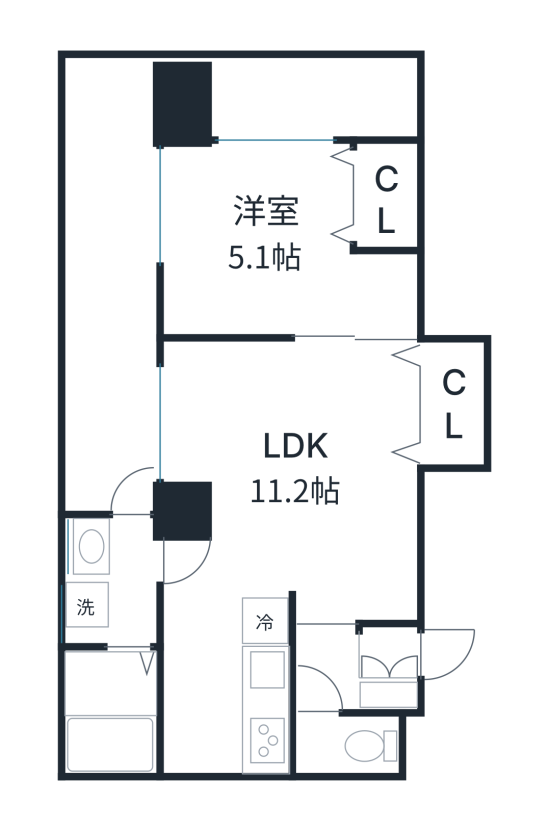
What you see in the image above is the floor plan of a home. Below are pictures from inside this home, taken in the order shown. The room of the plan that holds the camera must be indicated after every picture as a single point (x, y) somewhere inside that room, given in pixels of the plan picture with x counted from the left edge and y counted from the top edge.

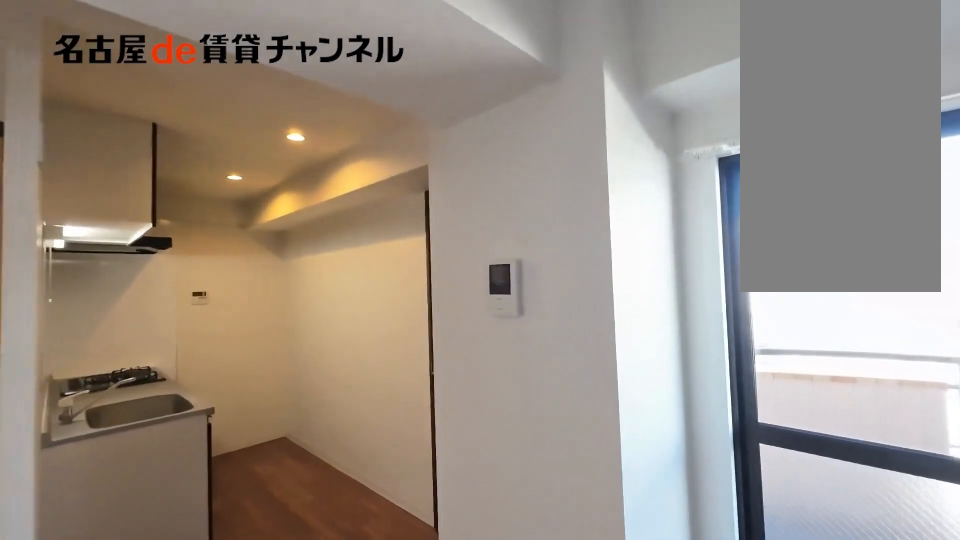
(290, 516)
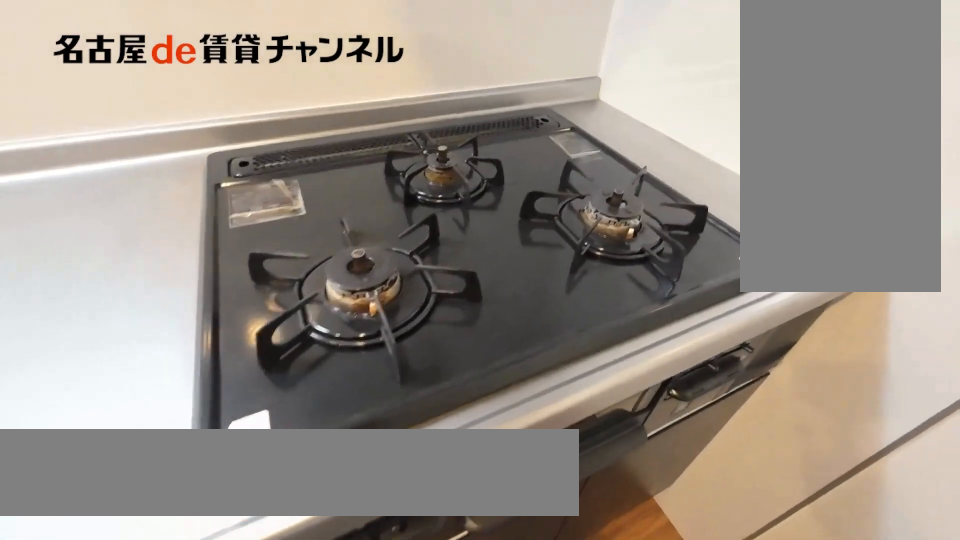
(268, 681)
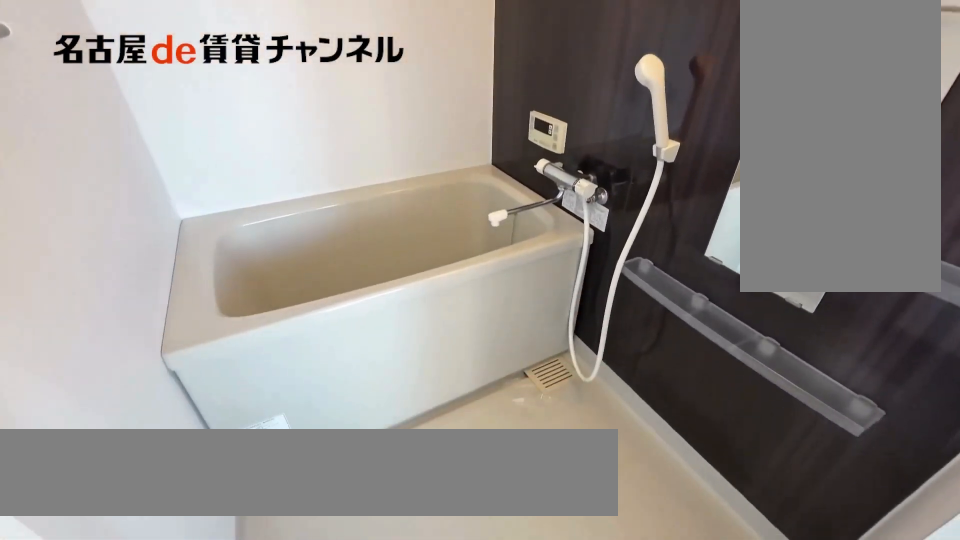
(114, 708)
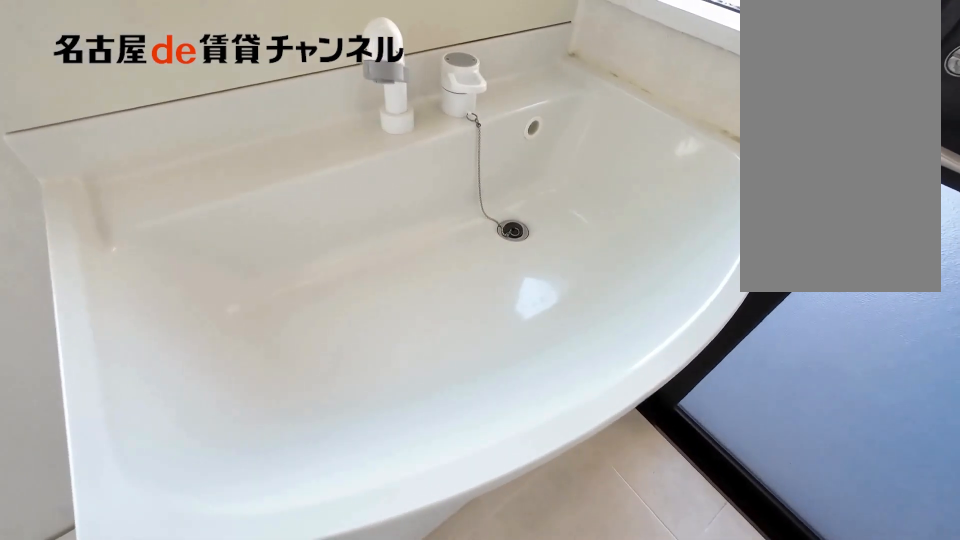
(114, 579)
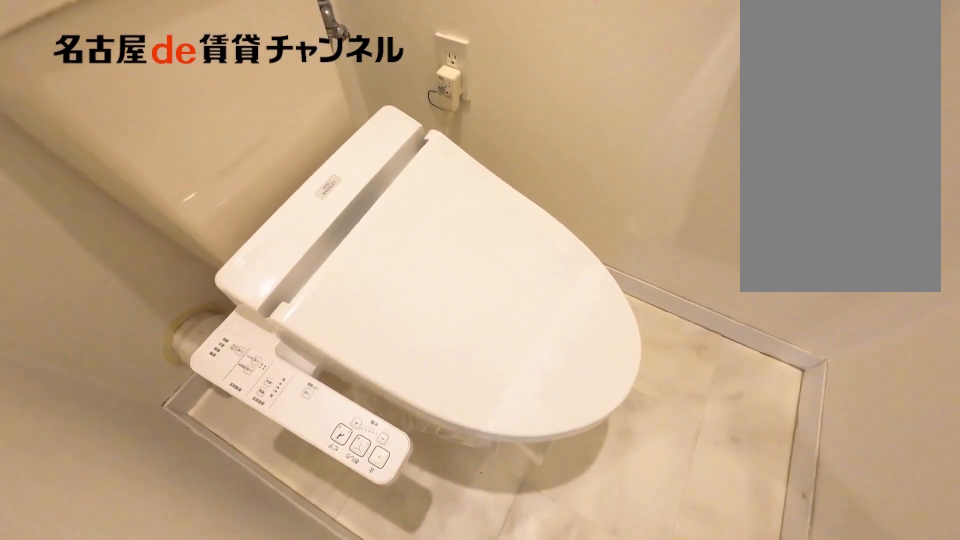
(350, 741)
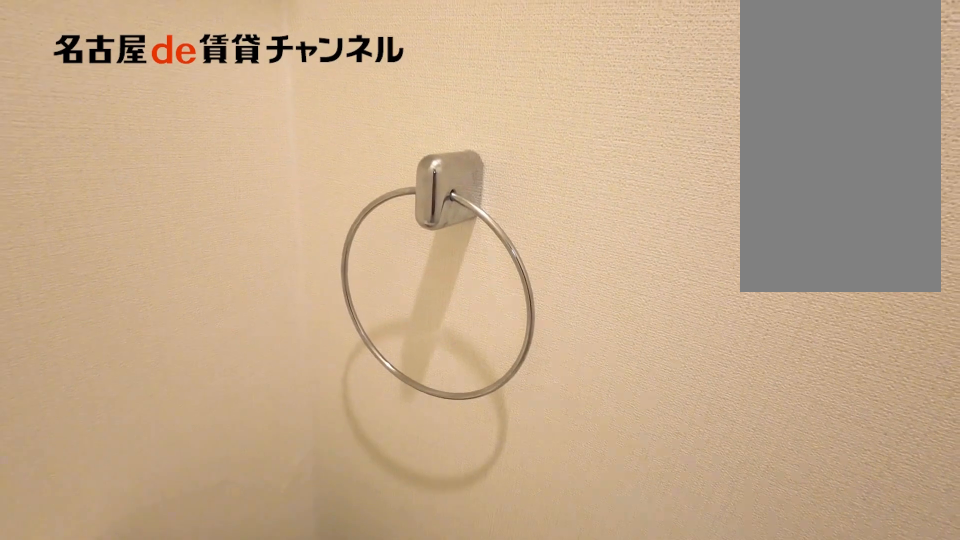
(350, 741)
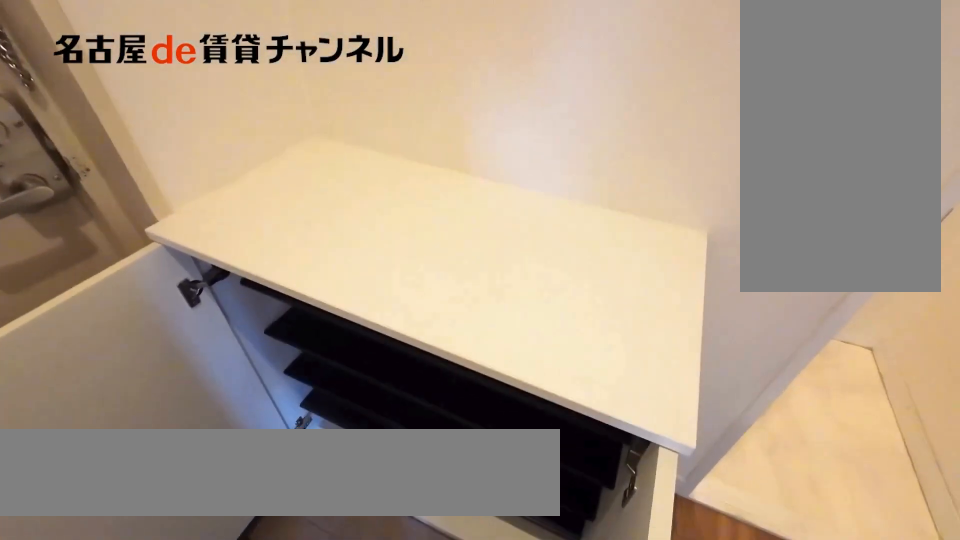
(392, 697)
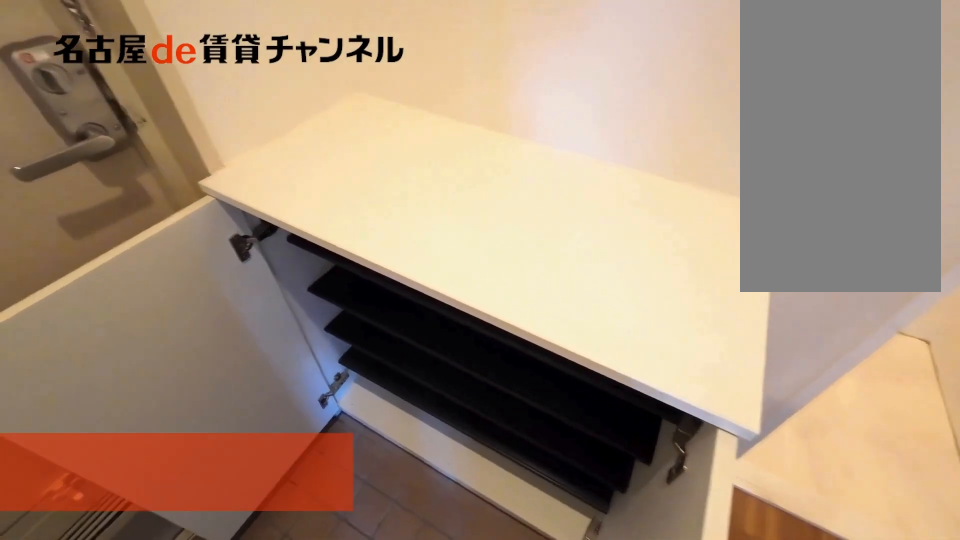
(392, 697)
